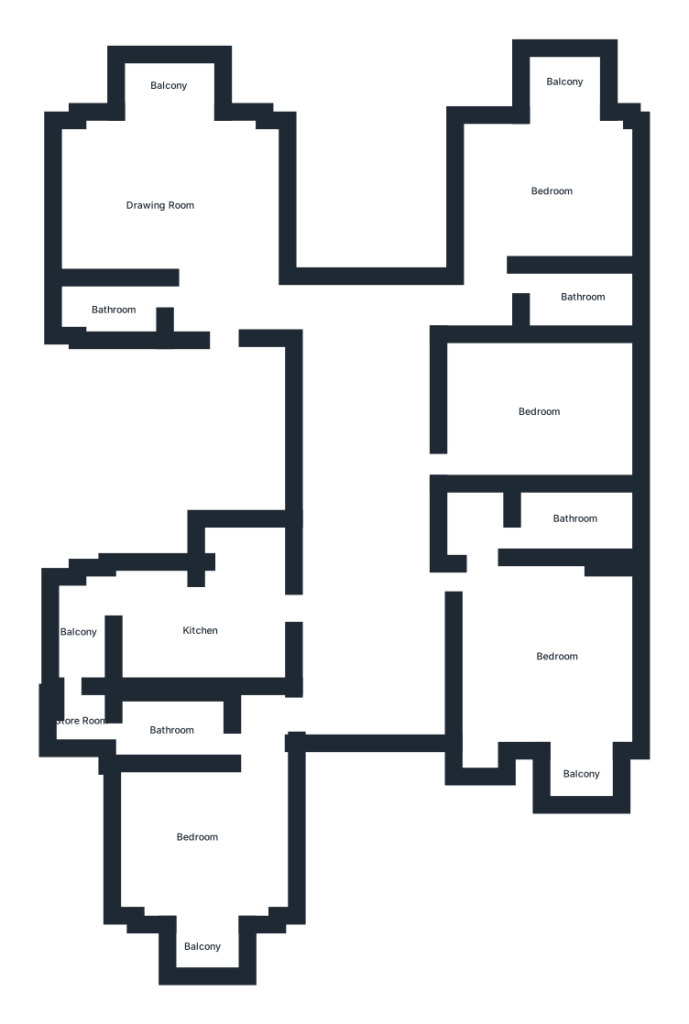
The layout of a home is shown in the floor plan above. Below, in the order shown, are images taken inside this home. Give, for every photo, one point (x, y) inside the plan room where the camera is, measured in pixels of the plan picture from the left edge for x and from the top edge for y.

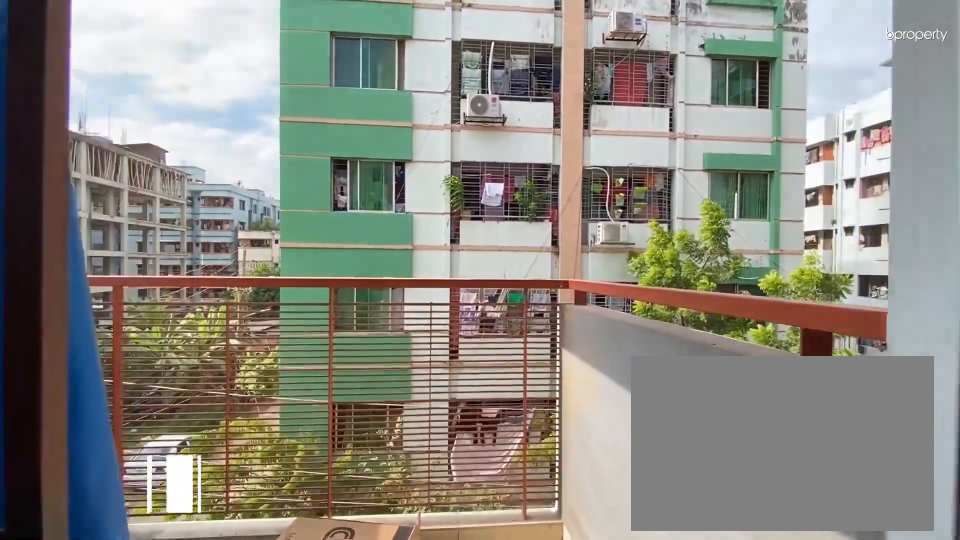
(172, 104)
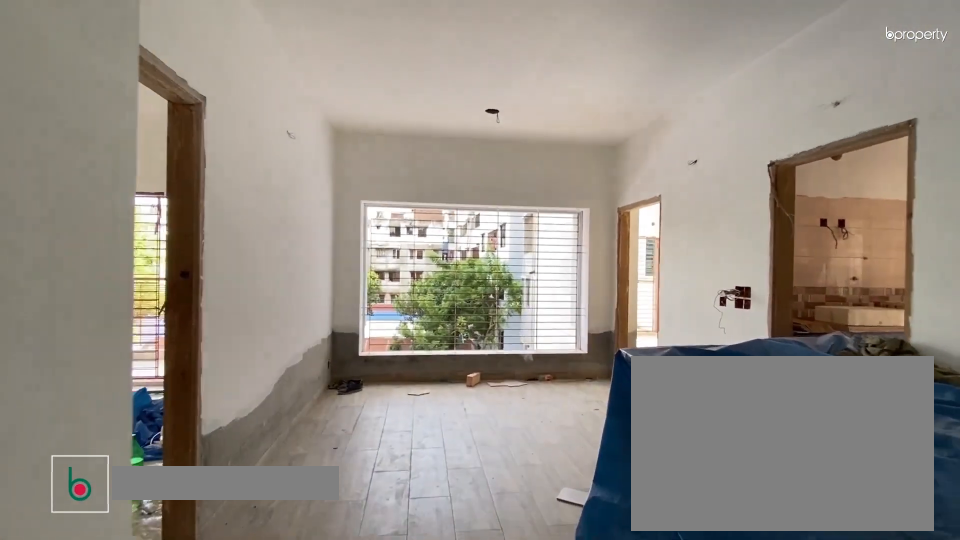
(371, 524)
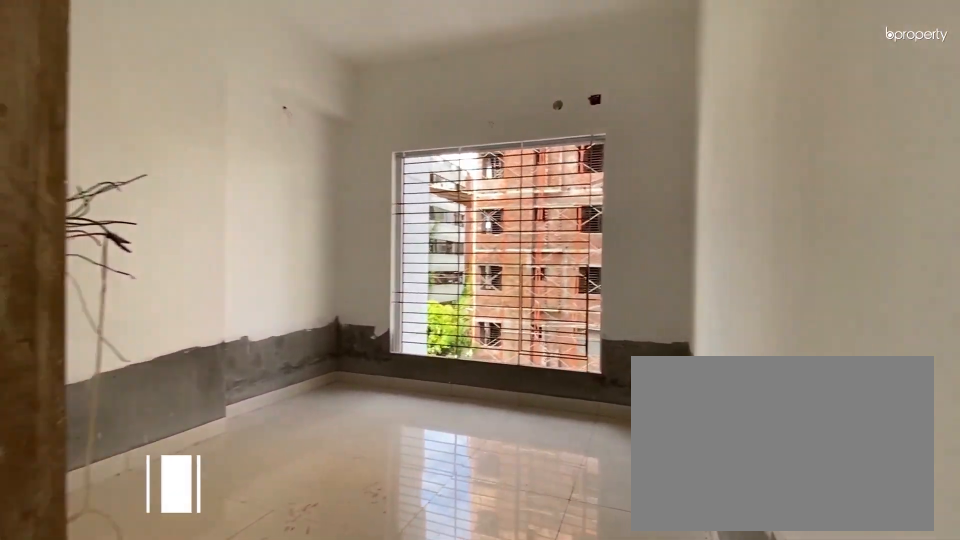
(477, 466)
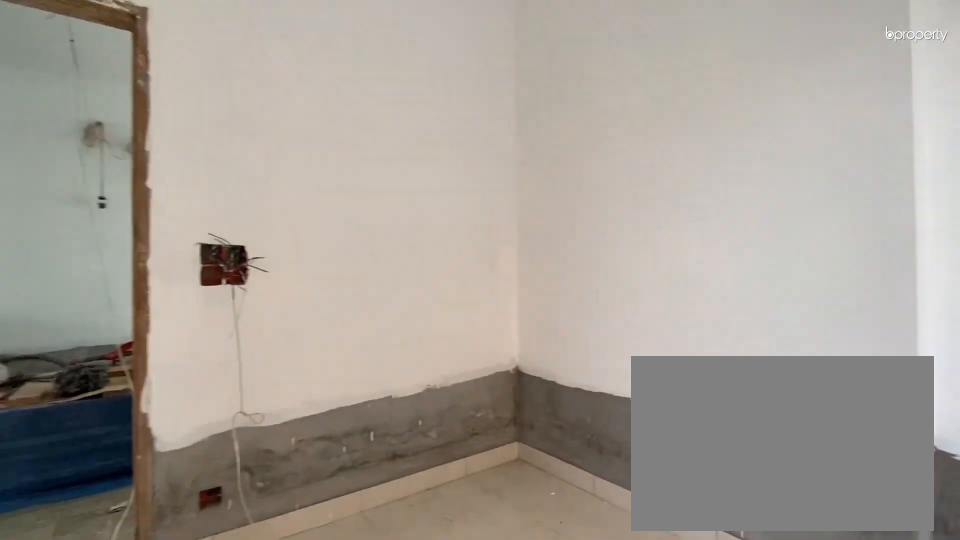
(541, 411)
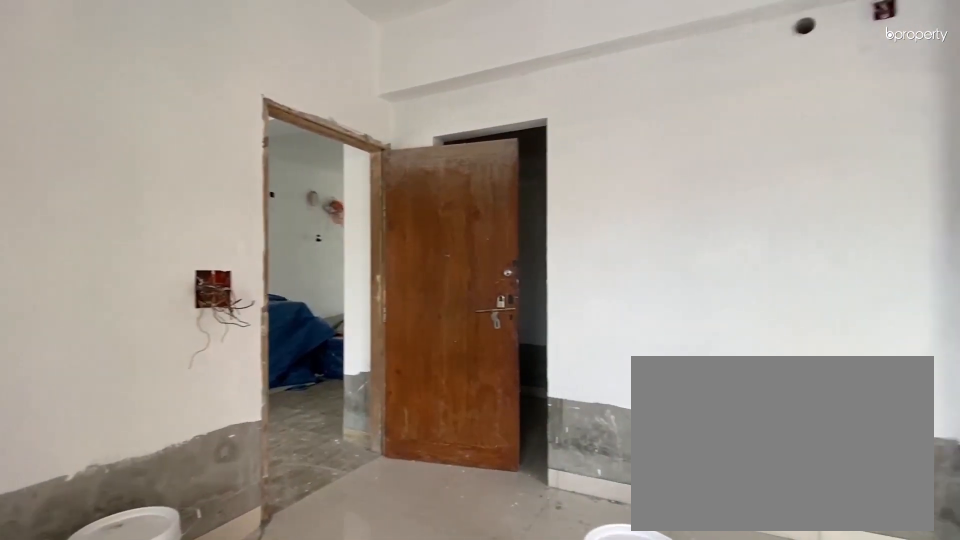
(555, 662)
